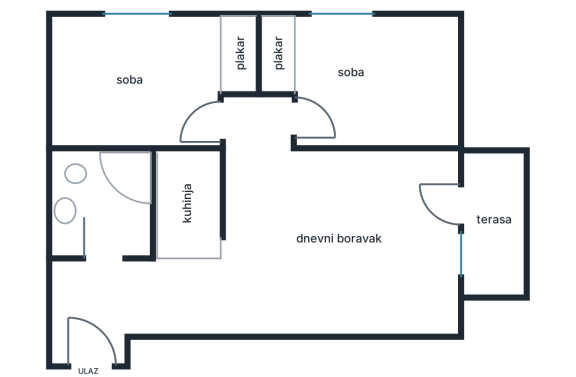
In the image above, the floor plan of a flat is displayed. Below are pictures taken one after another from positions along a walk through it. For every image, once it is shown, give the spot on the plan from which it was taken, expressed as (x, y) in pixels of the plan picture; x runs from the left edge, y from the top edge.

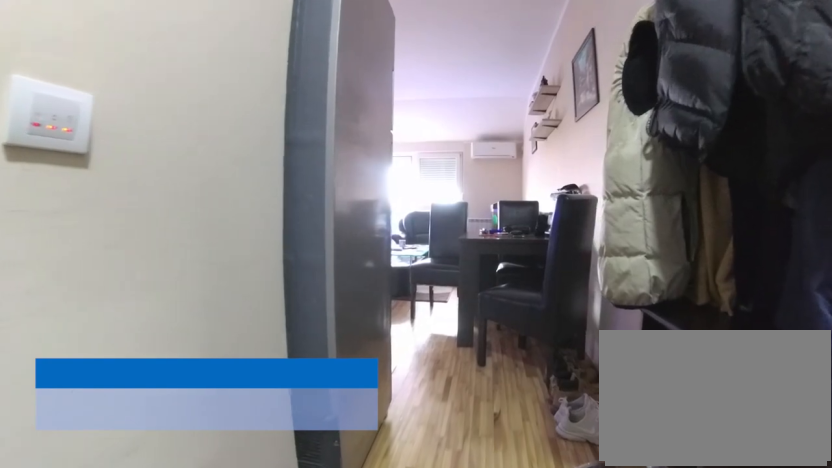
(91, 312)
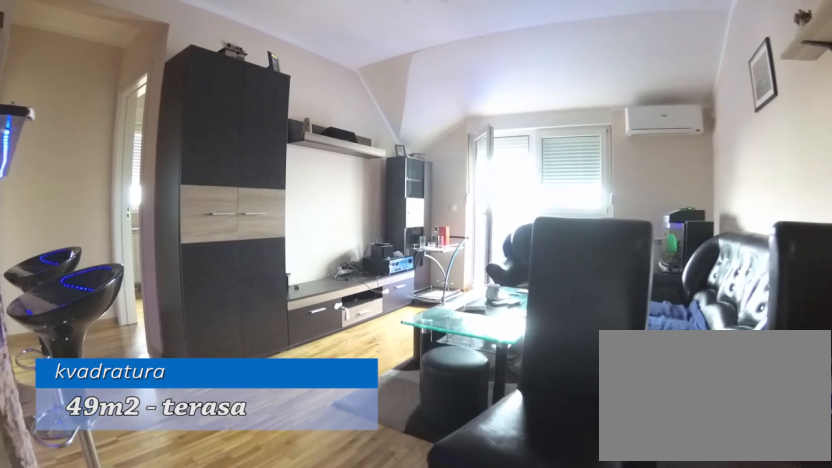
(215, 301)
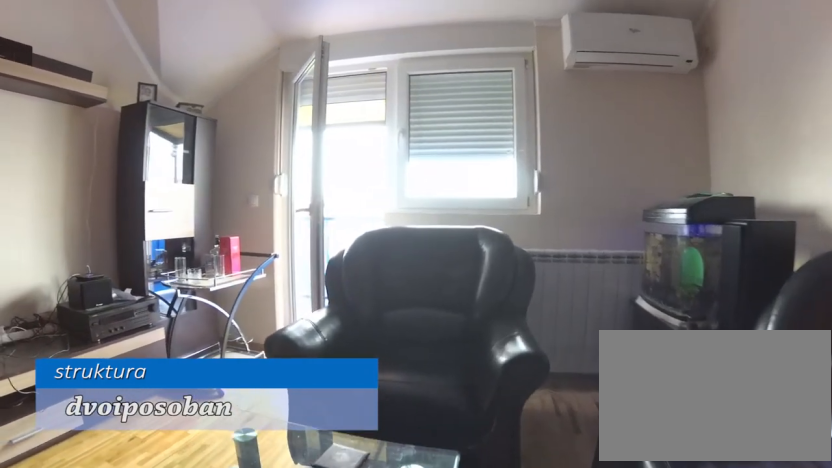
(316, 253)
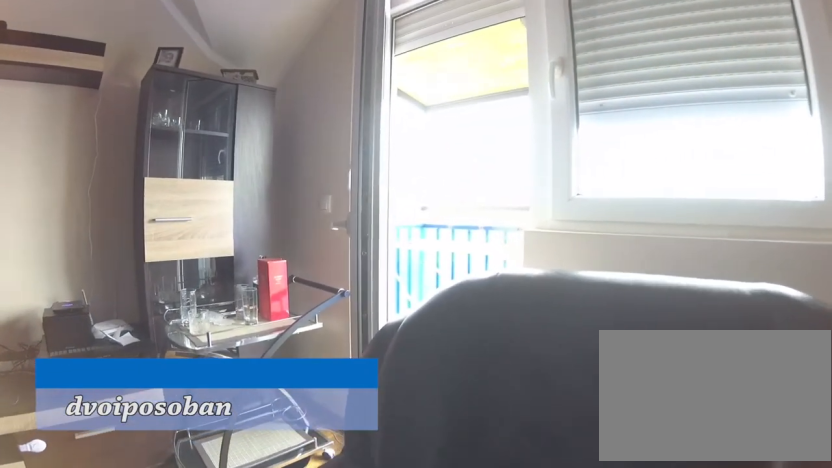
(361, 254)
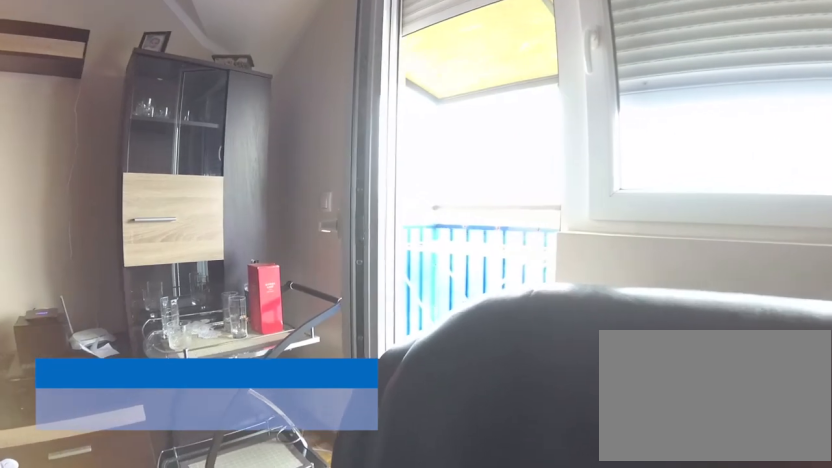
(366, 251)
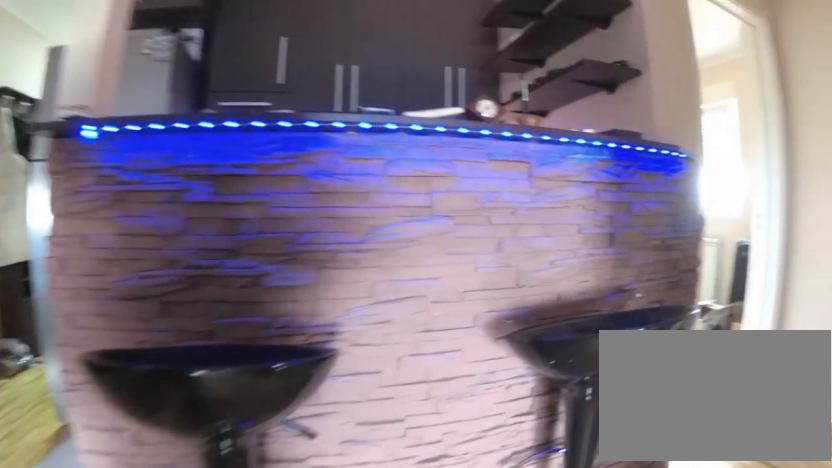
(293, 207)
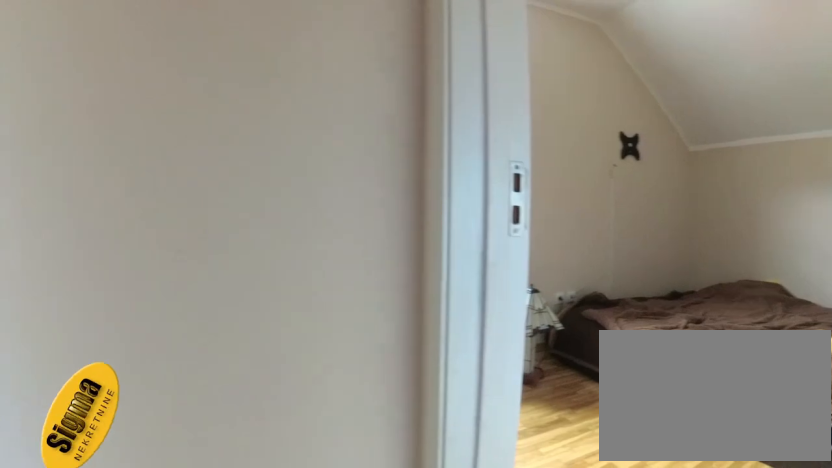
(252, 142)
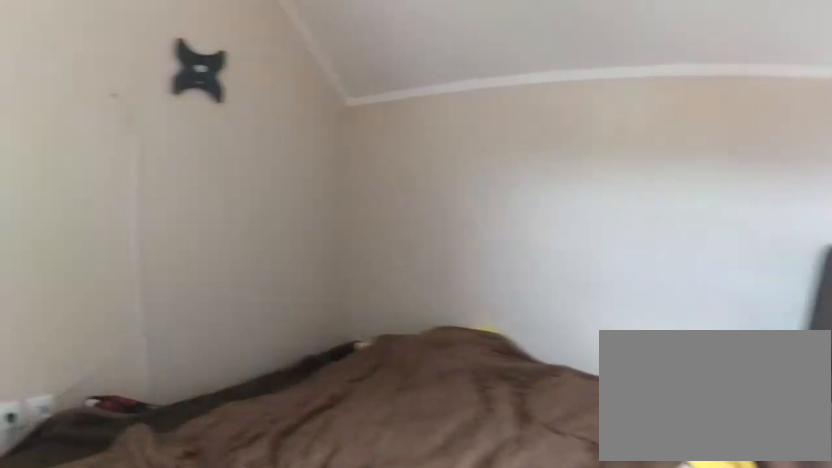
(347, 123)
